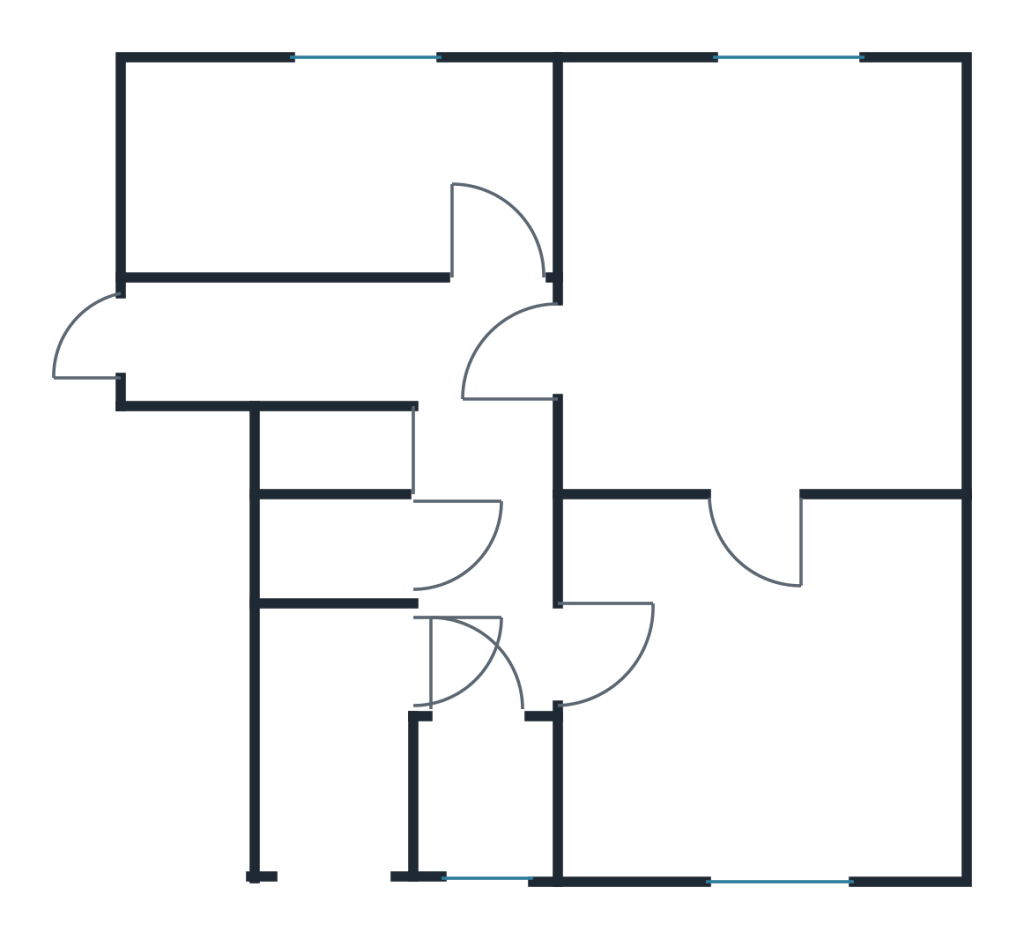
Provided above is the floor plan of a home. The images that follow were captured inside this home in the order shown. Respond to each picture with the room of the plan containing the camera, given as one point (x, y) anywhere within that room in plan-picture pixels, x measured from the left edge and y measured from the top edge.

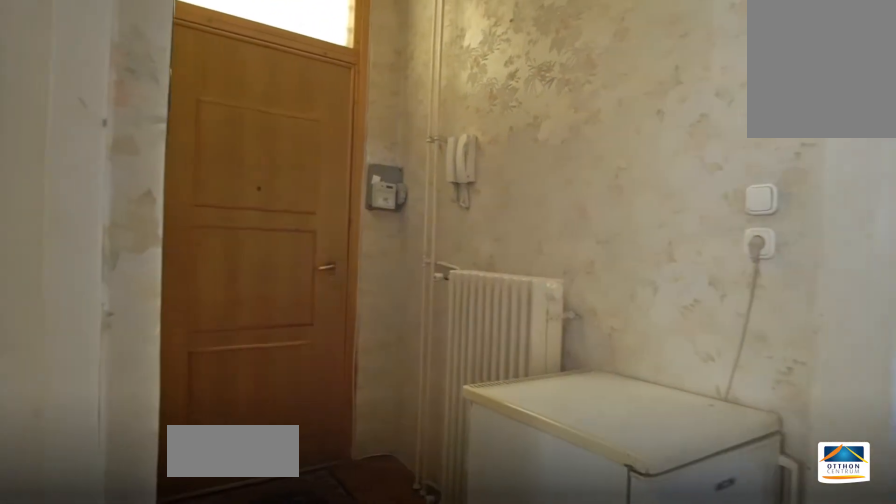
(333, 343)
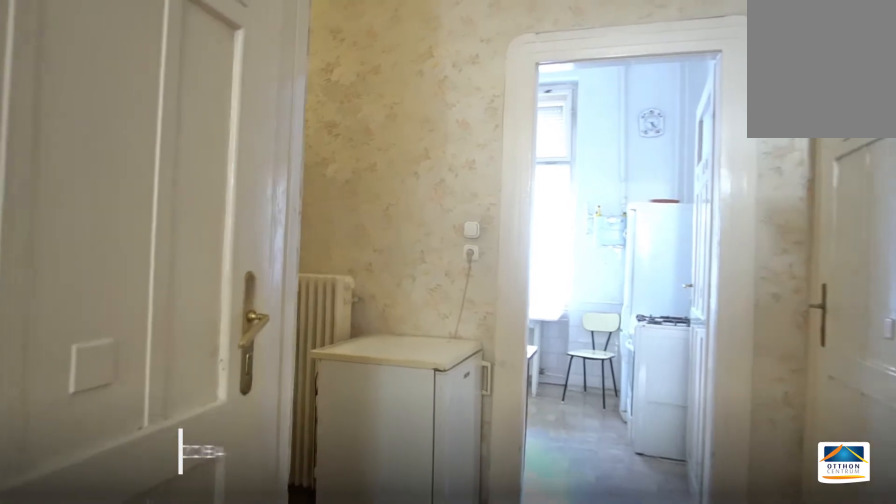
(333, 343)
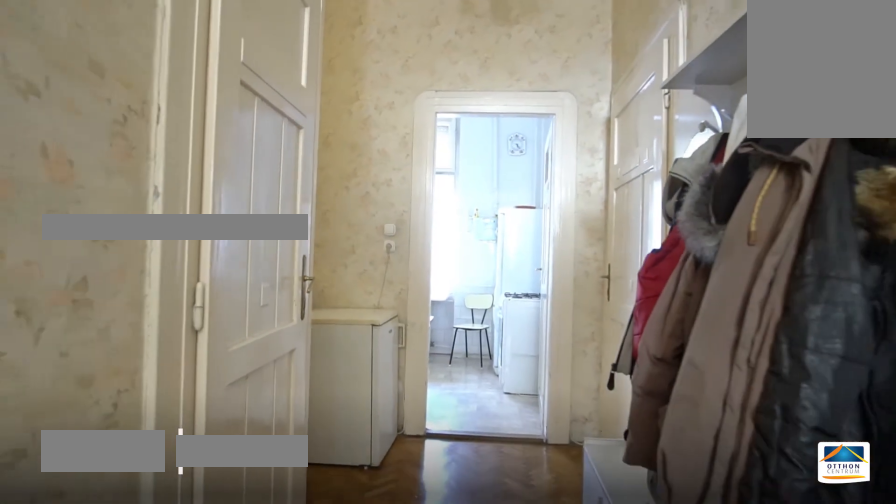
(489, 547)
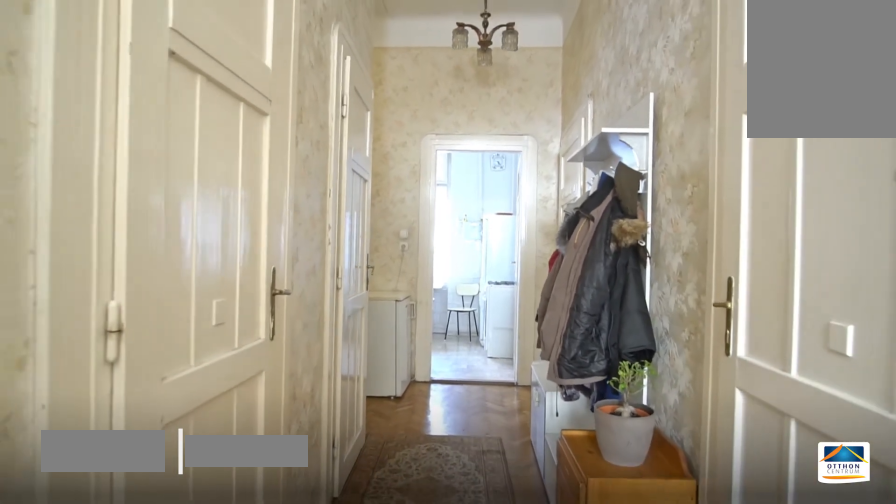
(488, 547)
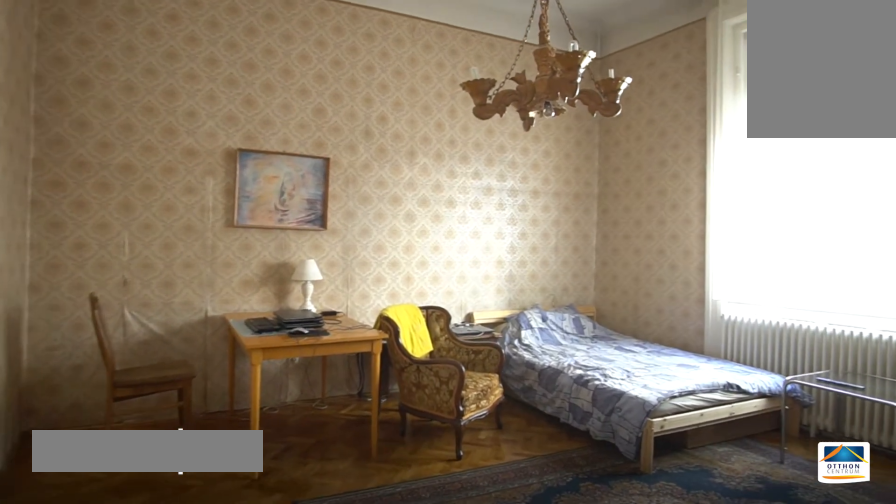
(785, 717)
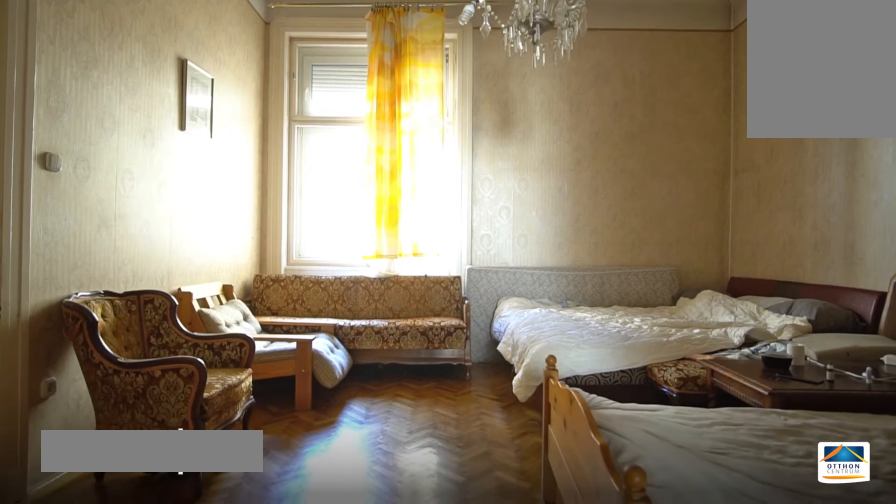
(783, 284)
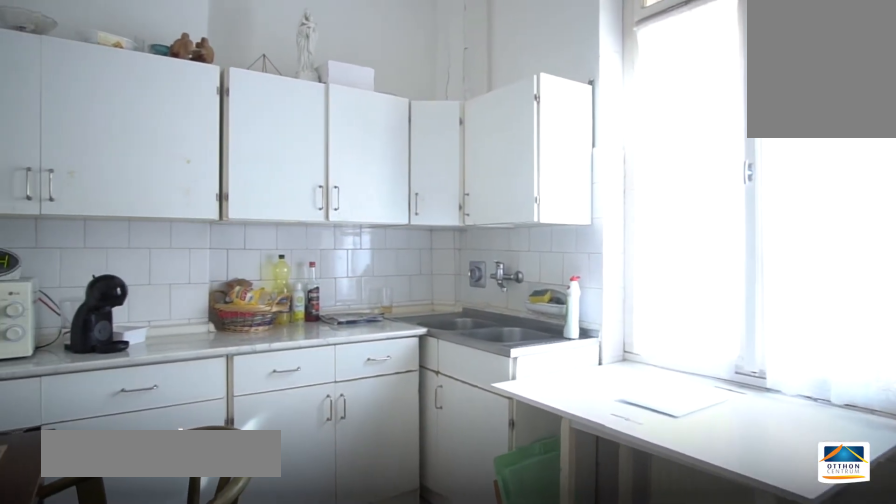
(341, 178)
